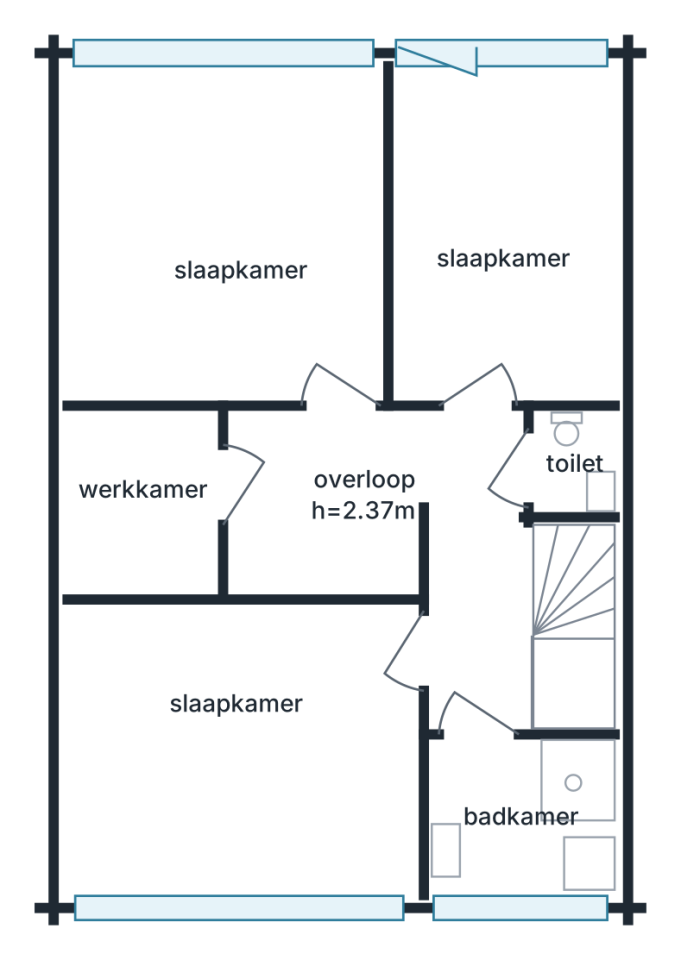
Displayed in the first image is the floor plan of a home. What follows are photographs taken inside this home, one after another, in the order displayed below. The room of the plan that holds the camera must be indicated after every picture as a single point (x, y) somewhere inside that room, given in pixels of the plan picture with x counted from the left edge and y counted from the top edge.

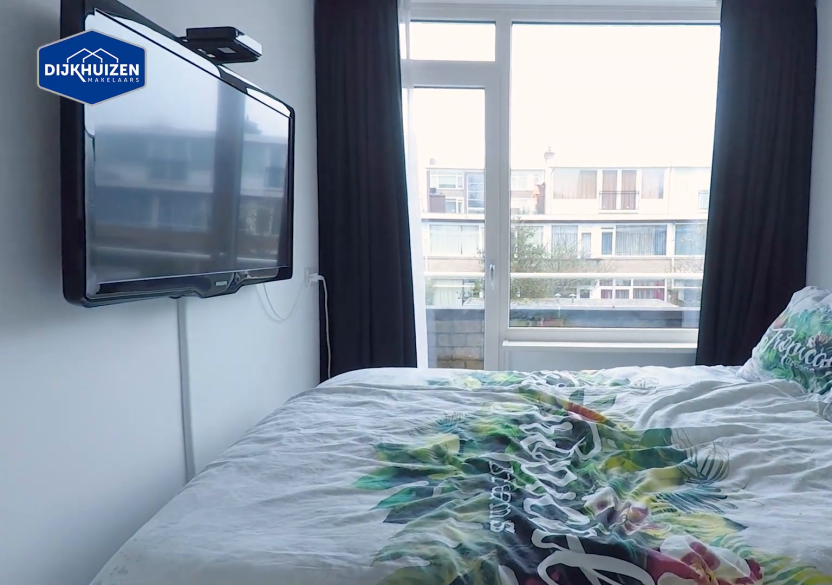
(501, 227)
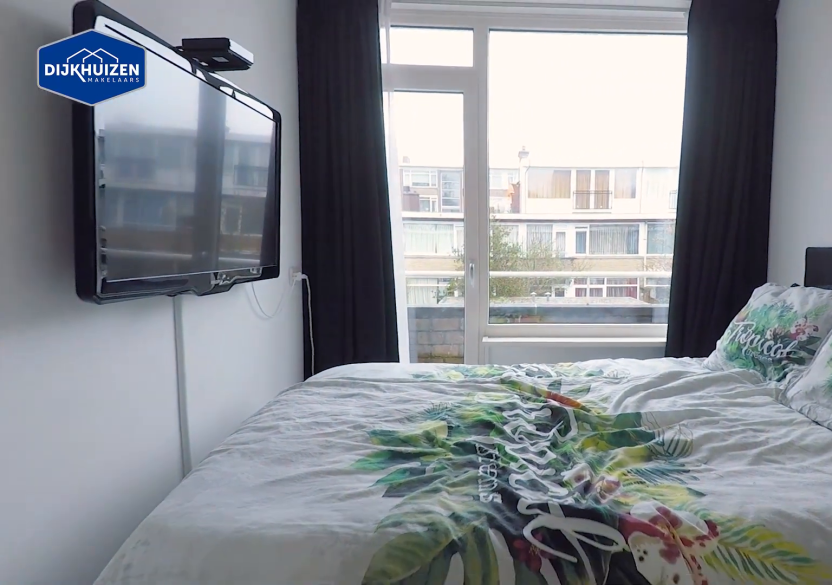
(501, 227)
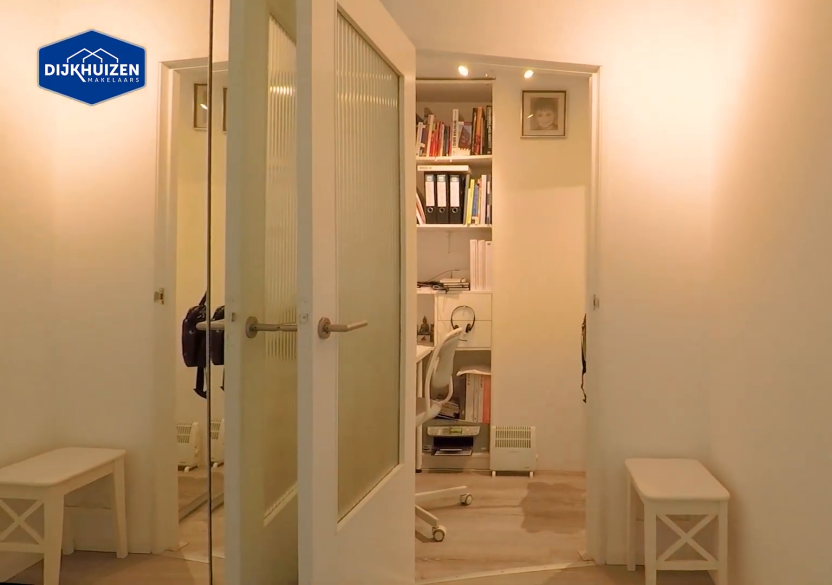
(479, 570)
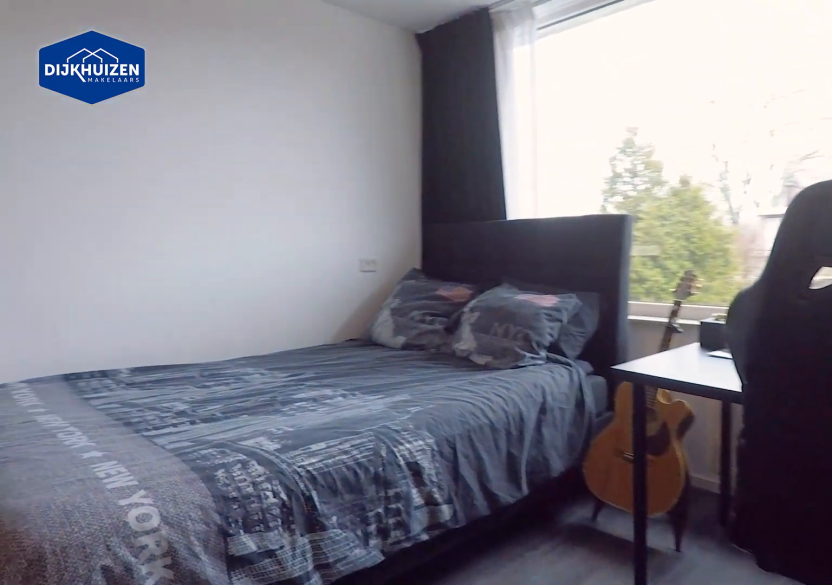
(232, 266)
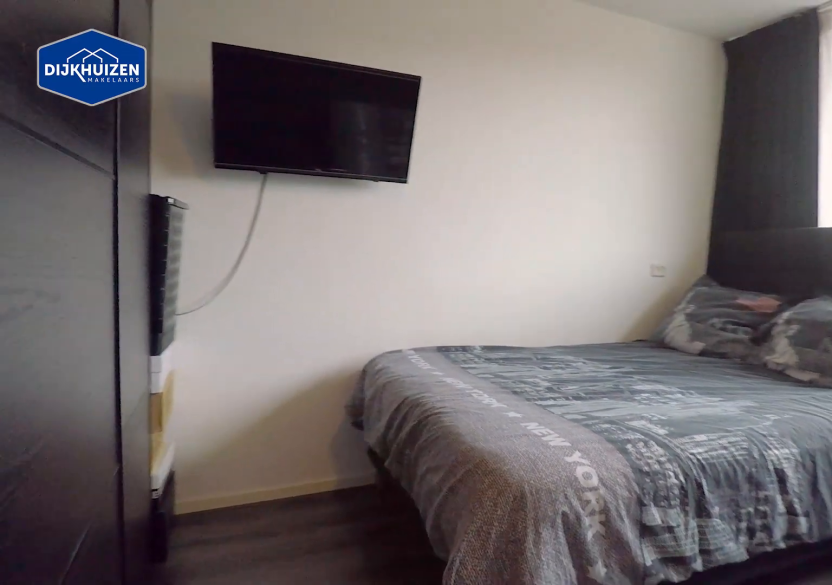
(232, 266)
